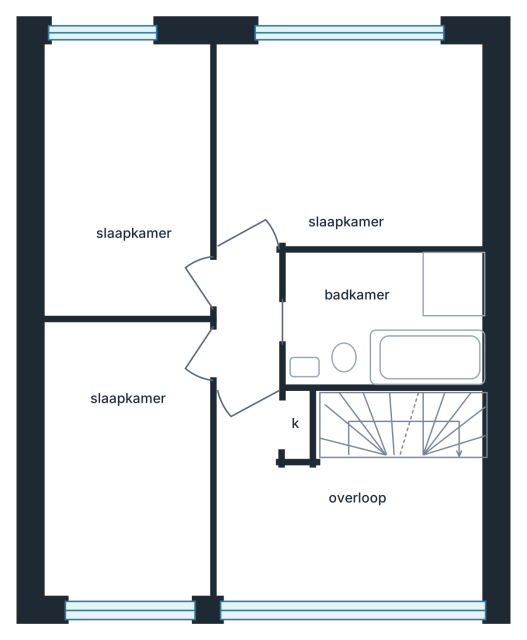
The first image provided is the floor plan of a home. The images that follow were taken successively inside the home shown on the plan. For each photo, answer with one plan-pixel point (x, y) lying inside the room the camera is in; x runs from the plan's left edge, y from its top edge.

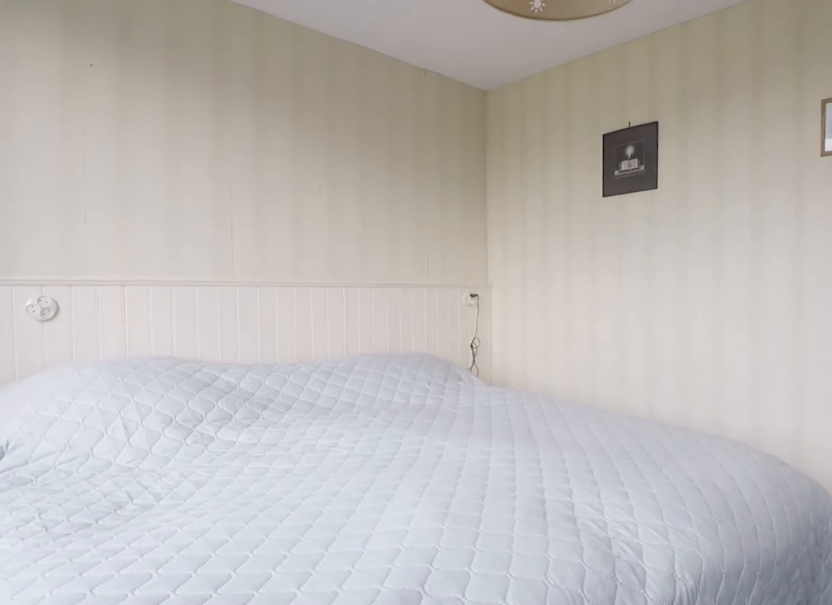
(358, 151)
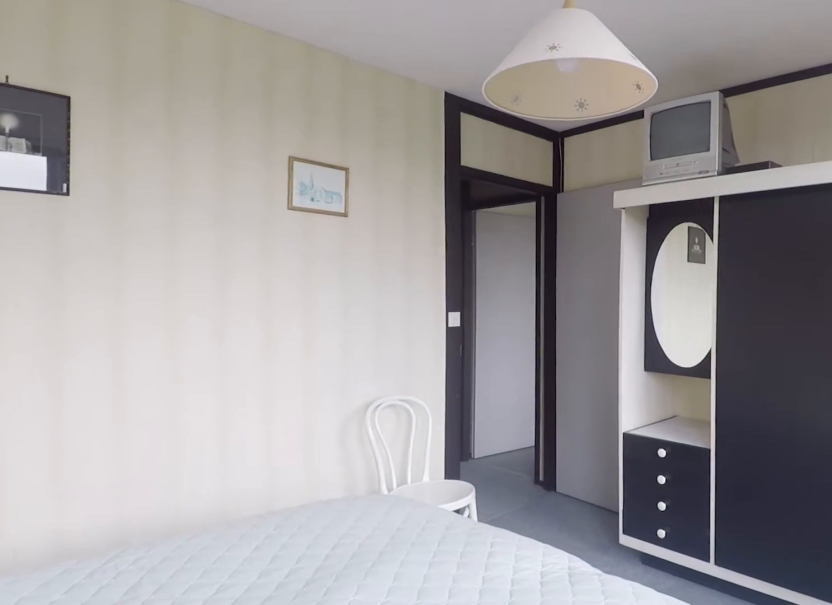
(358, 151)
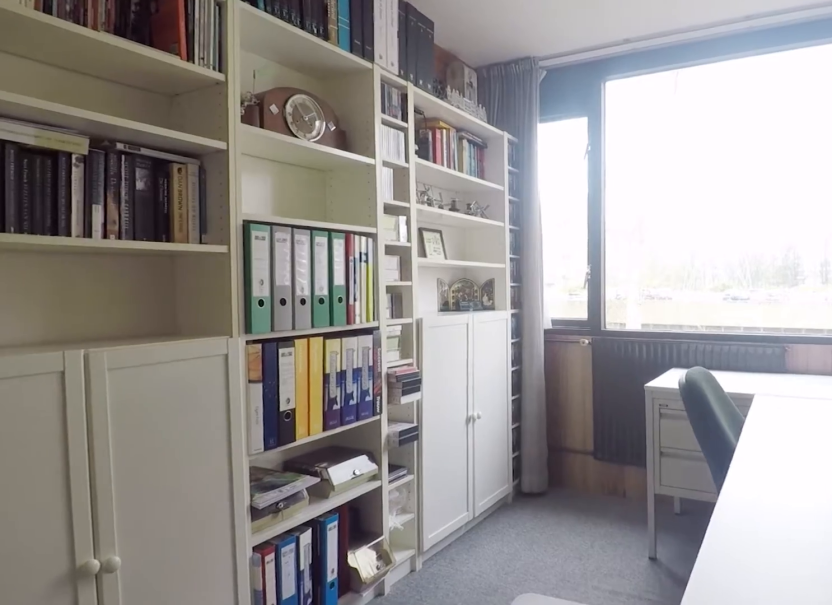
(132, 442)
